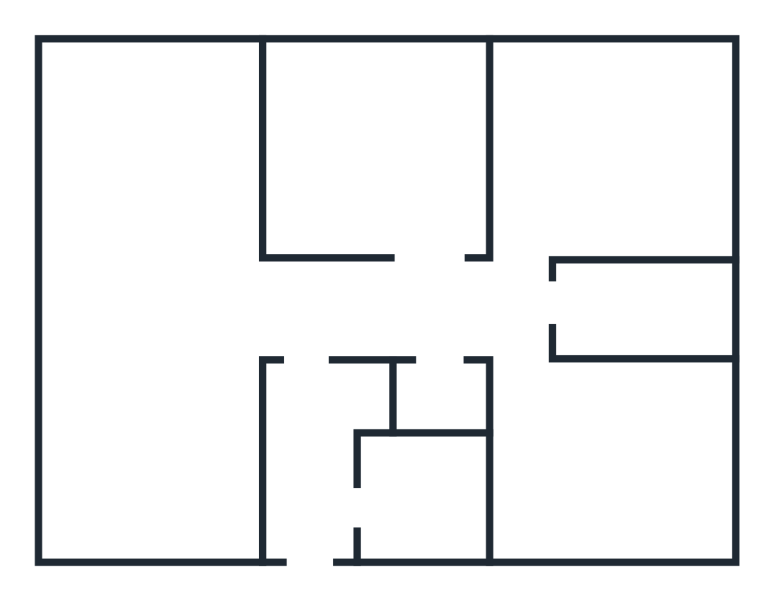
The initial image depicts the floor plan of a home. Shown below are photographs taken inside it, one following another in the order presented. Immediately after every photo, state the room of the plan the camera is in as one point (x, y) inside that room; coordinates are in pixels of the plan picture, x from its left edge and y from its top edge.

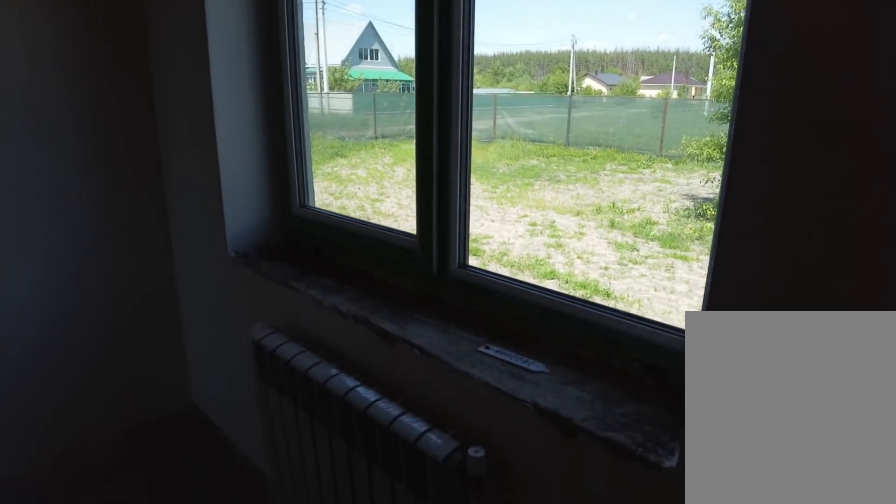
(539, 213)
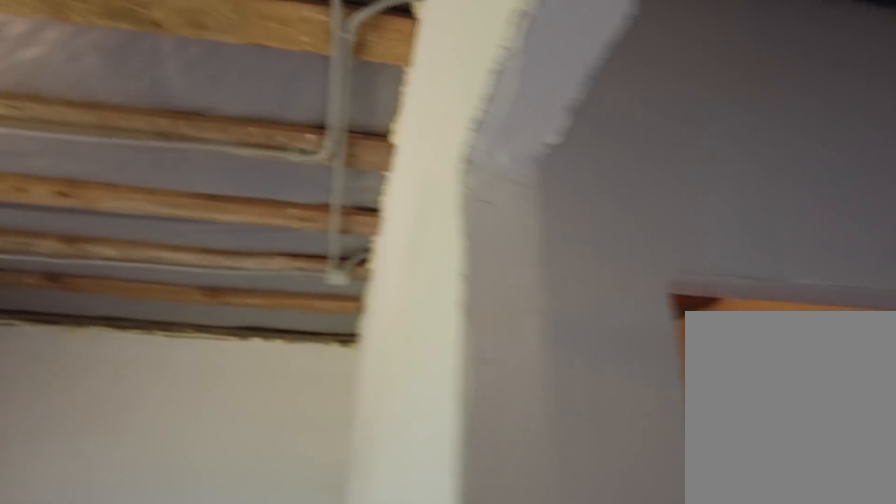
(539, 213)
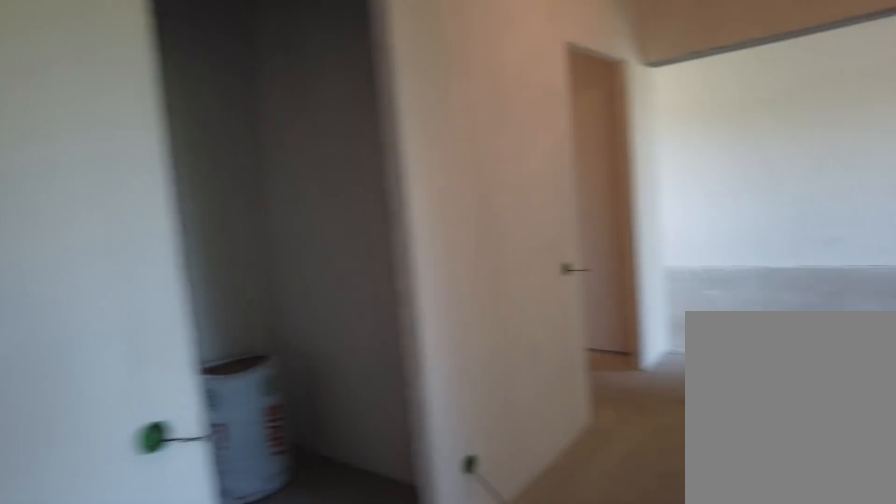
(511, 306)
